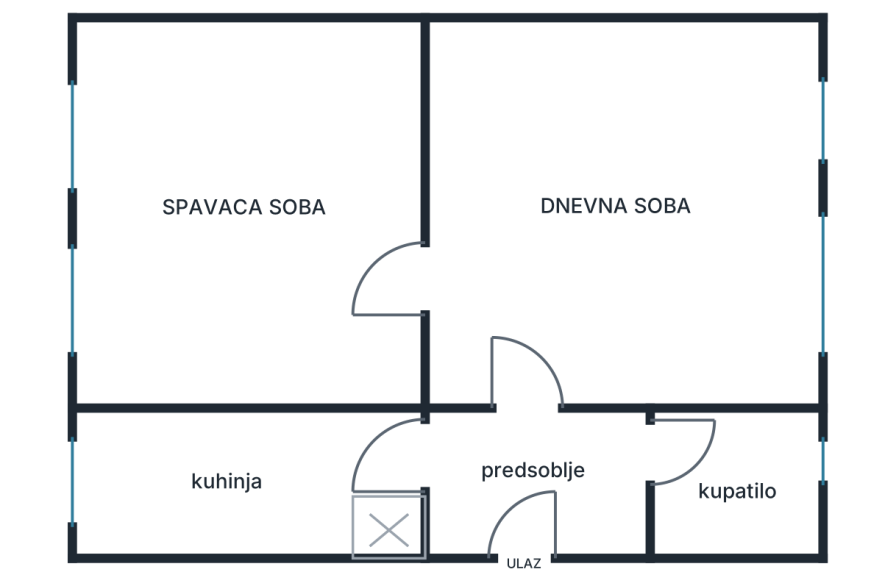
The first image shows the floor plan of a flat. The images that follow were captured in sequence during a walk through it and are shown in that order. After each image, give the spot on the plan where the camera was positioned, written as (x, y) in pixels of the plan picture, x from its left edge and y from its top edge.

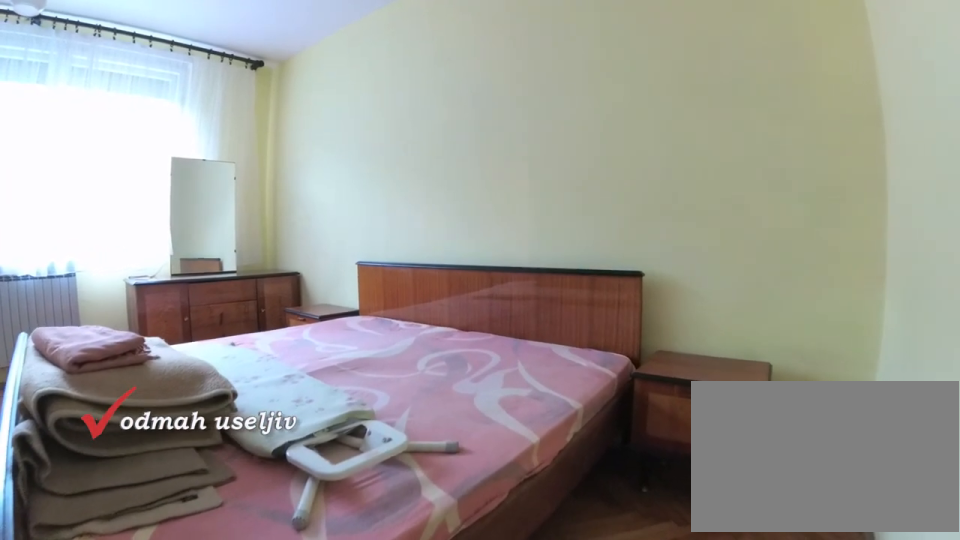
(388, 250)
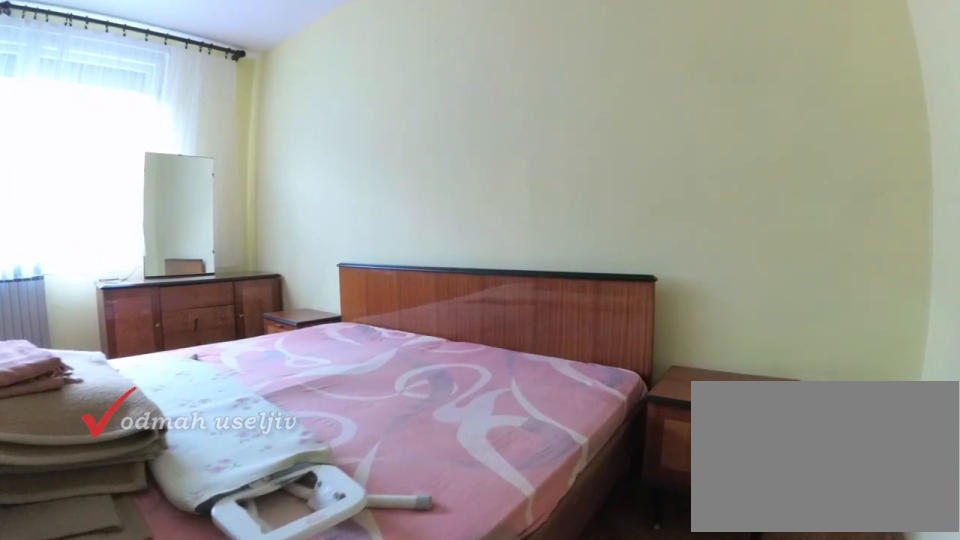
(382, 217)
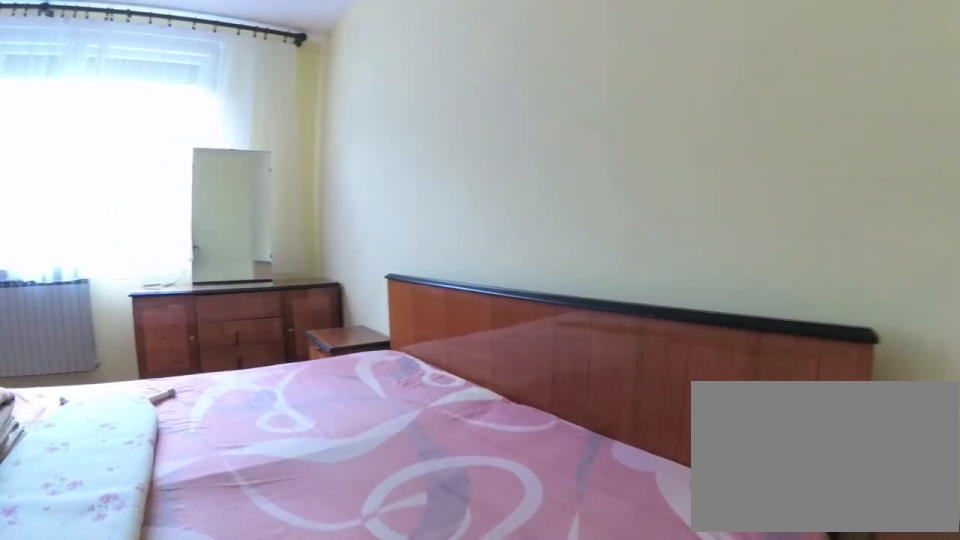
(369, 141)
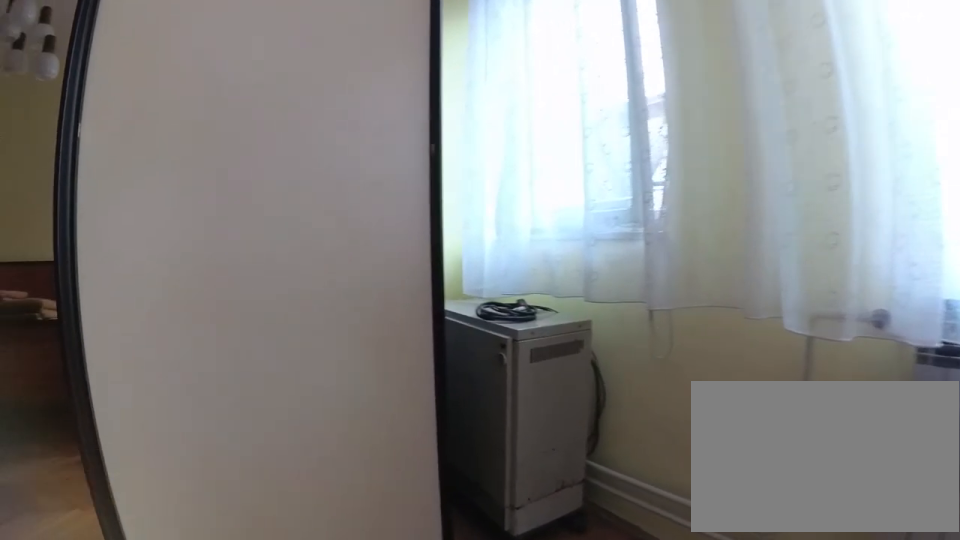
(212, 274)
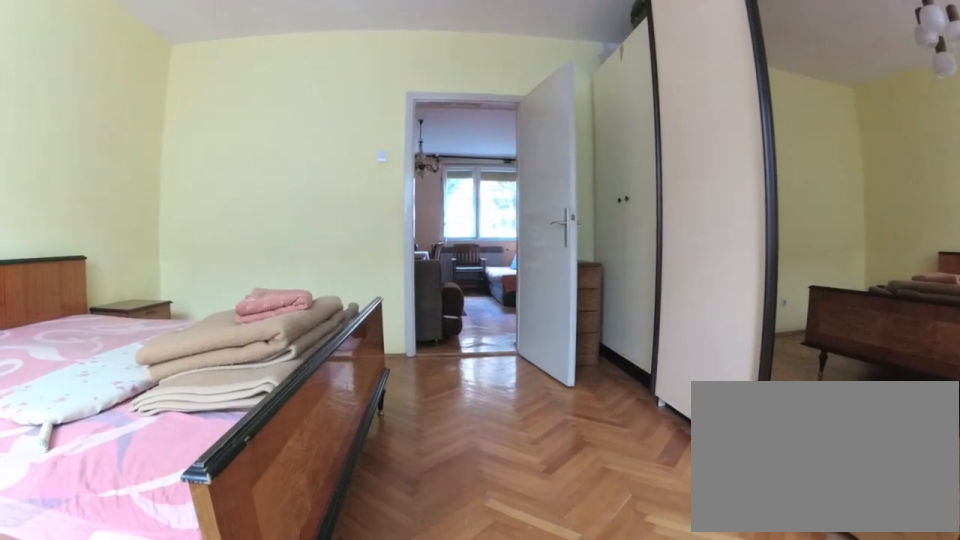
(171, 295)
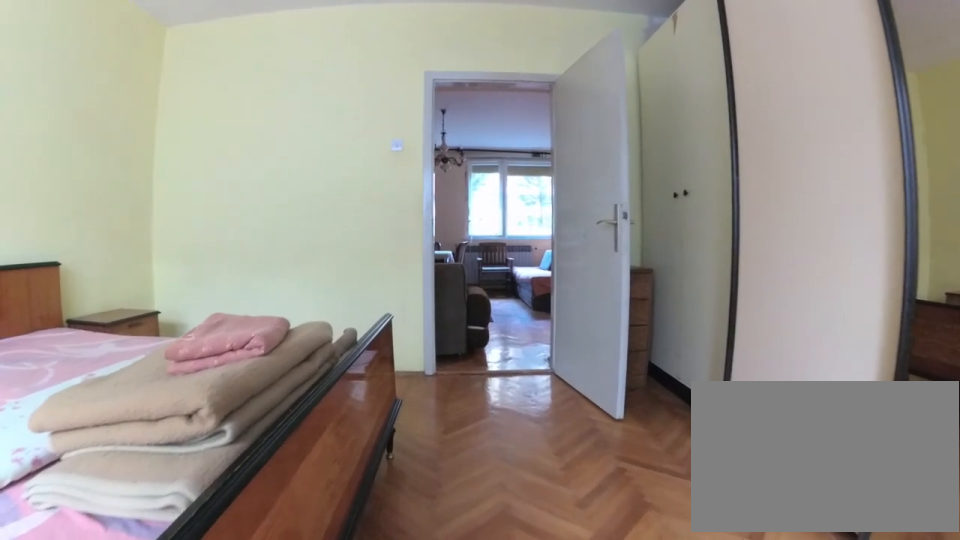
(219, 296)
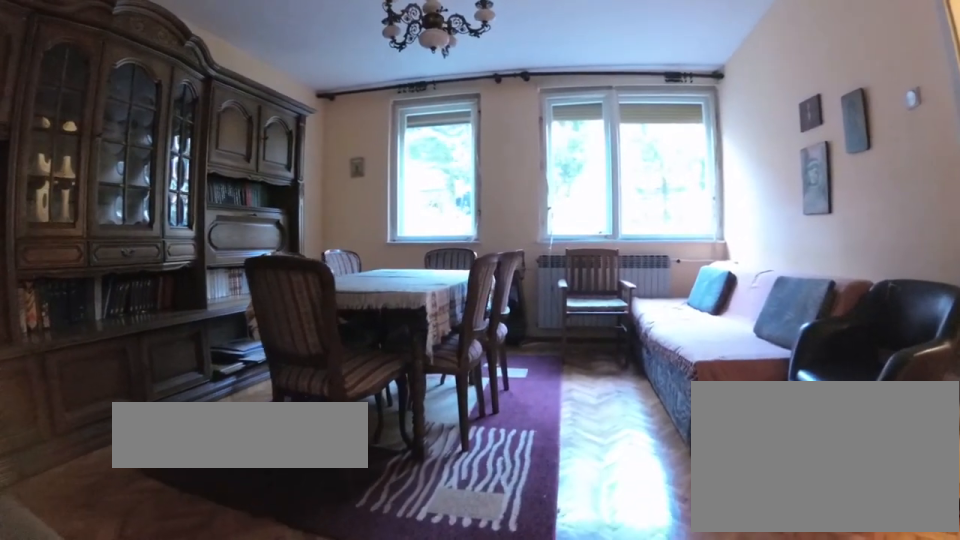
(477, 316)
